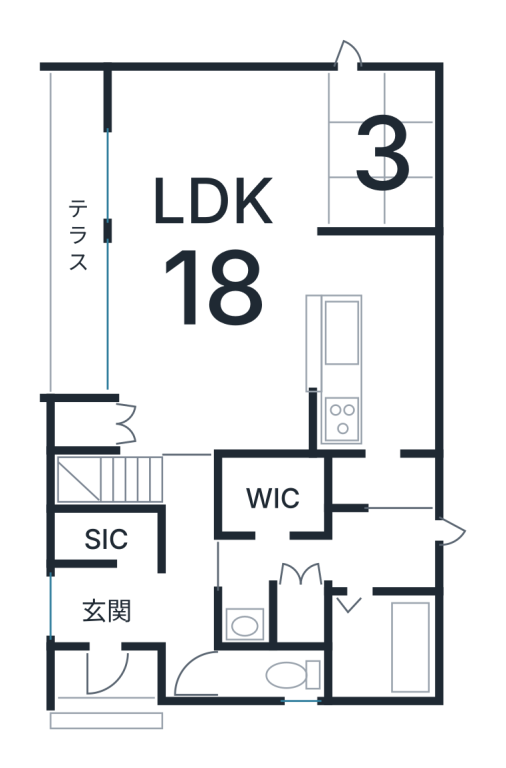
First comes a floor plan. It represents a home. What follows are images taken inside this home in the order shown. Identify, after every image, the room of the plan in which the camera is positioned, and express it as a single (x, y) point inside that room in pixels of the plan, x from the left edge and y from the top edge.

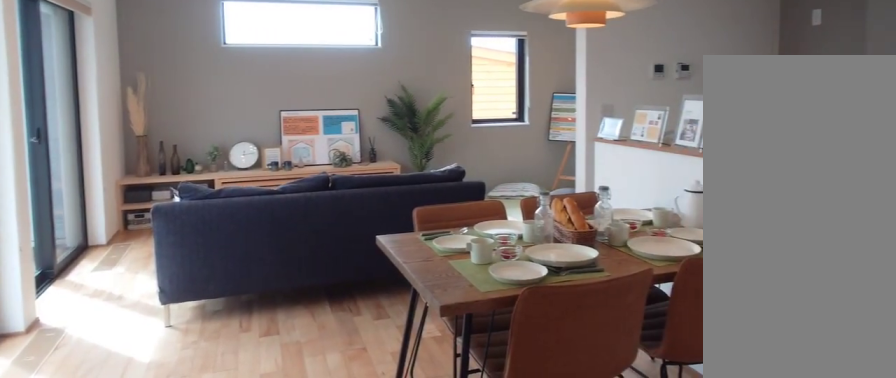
(209, 125)
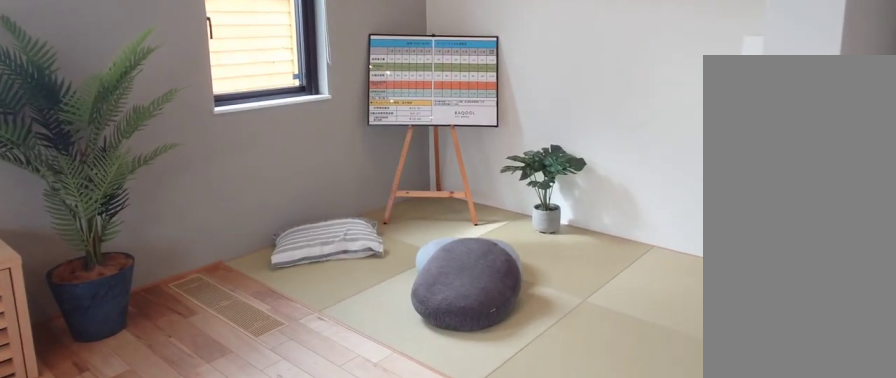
(379, 163)
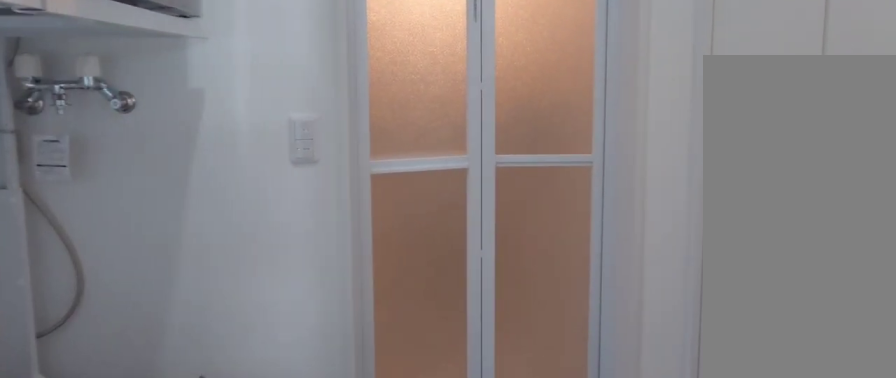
(349, 550)
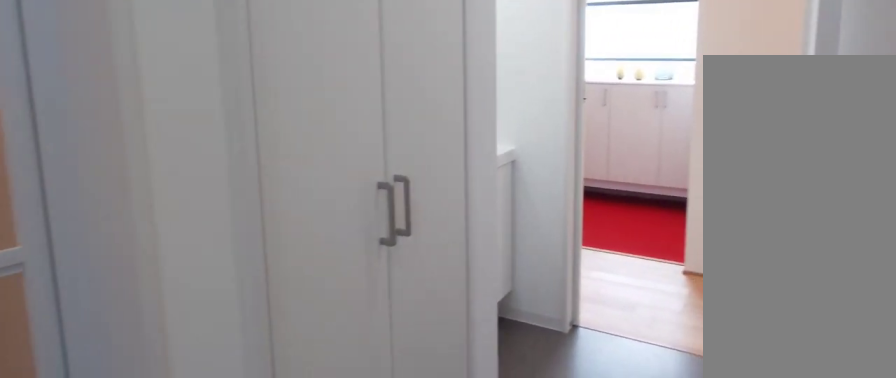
(349, 550)
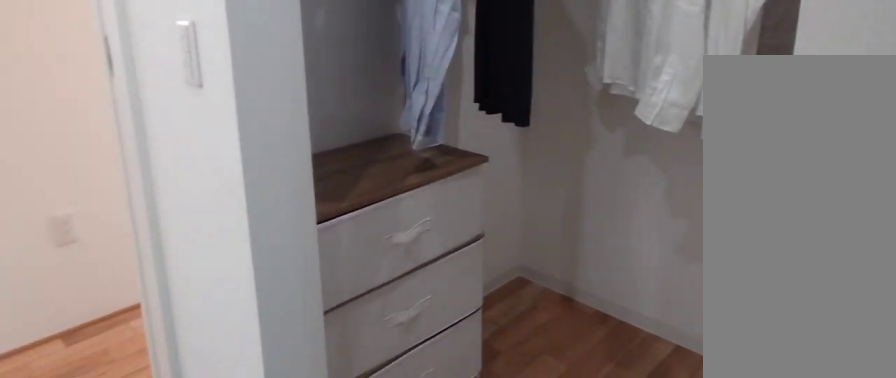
(265, 496)
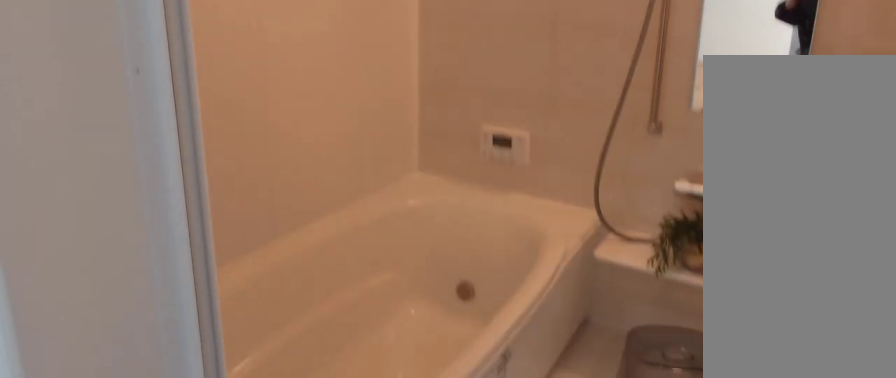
(371, 658)
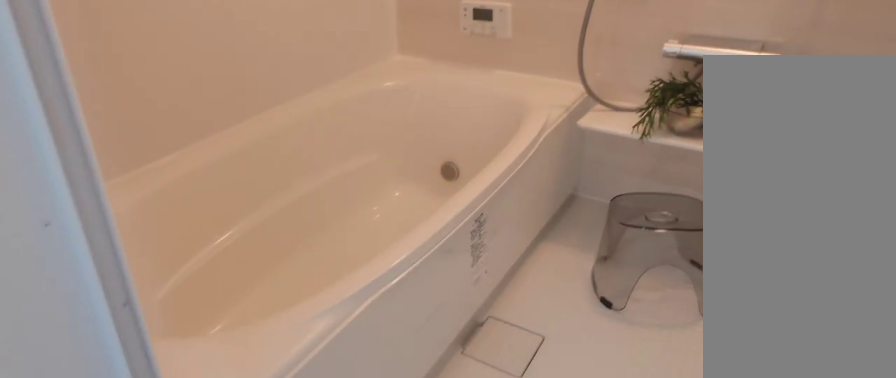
(371, 658)
